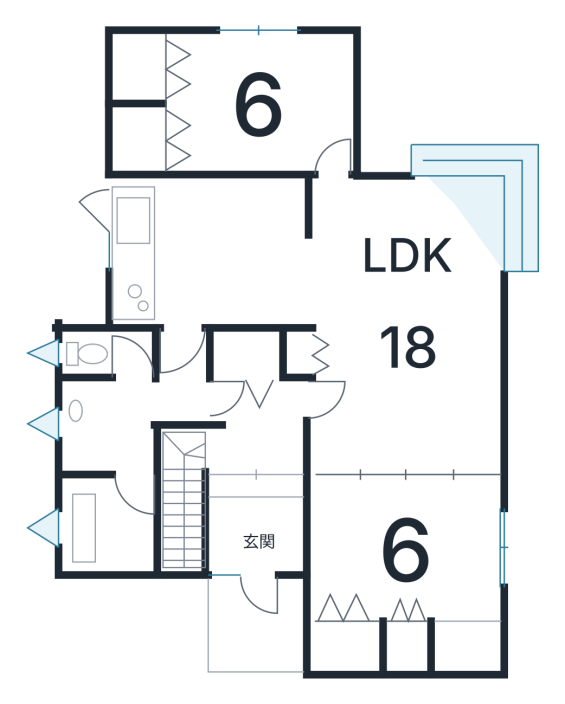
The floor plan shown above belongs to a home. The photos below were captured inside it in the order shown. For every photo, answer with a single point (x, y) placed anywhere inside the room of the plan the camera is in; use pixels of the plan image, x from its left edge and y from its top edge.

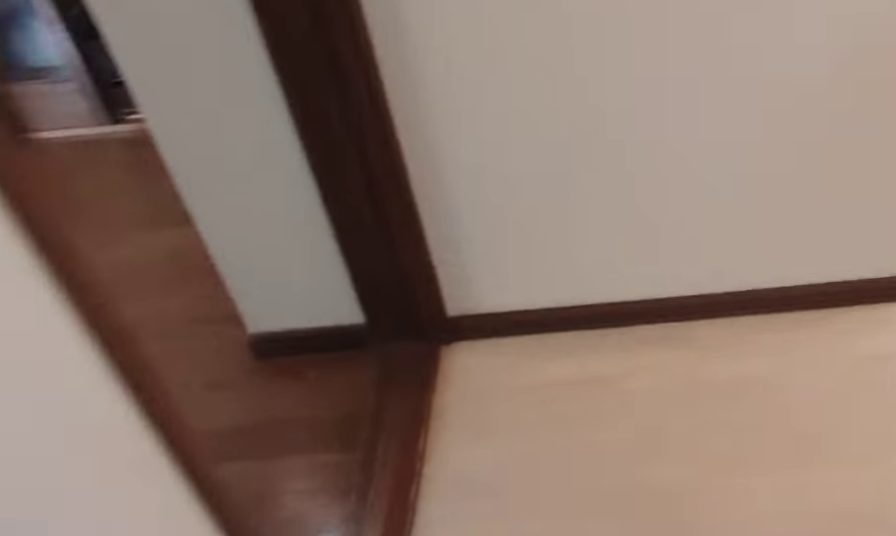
(124, 431)
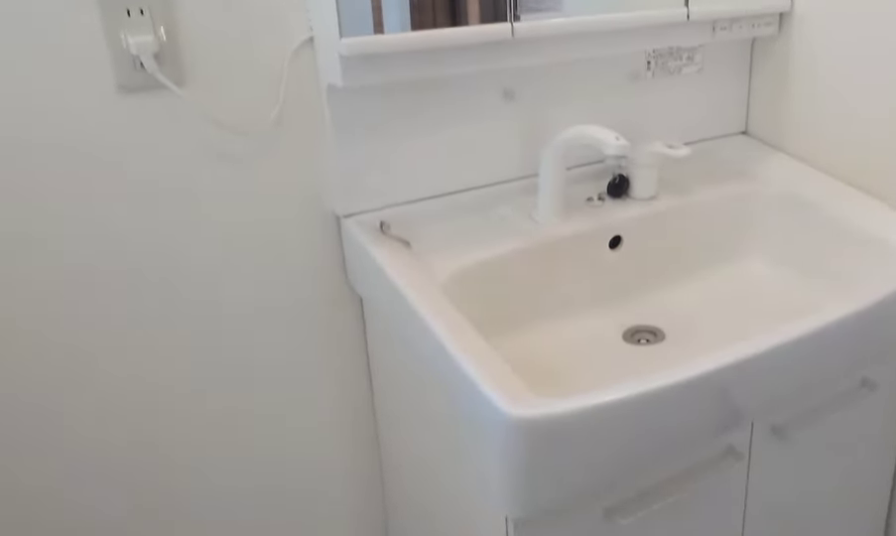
(124, 431)
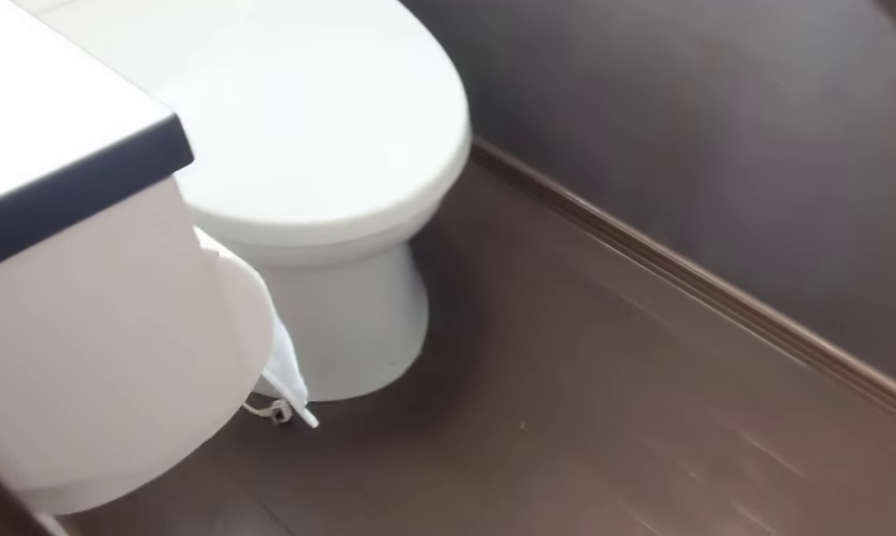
(122, 354)
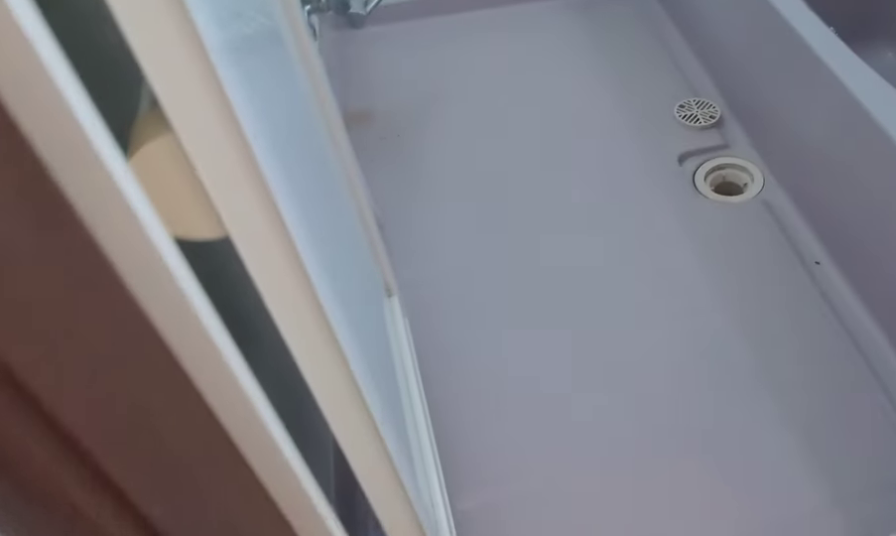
(104, 527)
